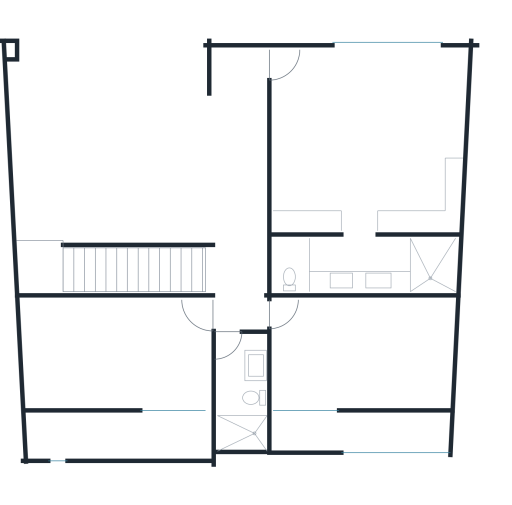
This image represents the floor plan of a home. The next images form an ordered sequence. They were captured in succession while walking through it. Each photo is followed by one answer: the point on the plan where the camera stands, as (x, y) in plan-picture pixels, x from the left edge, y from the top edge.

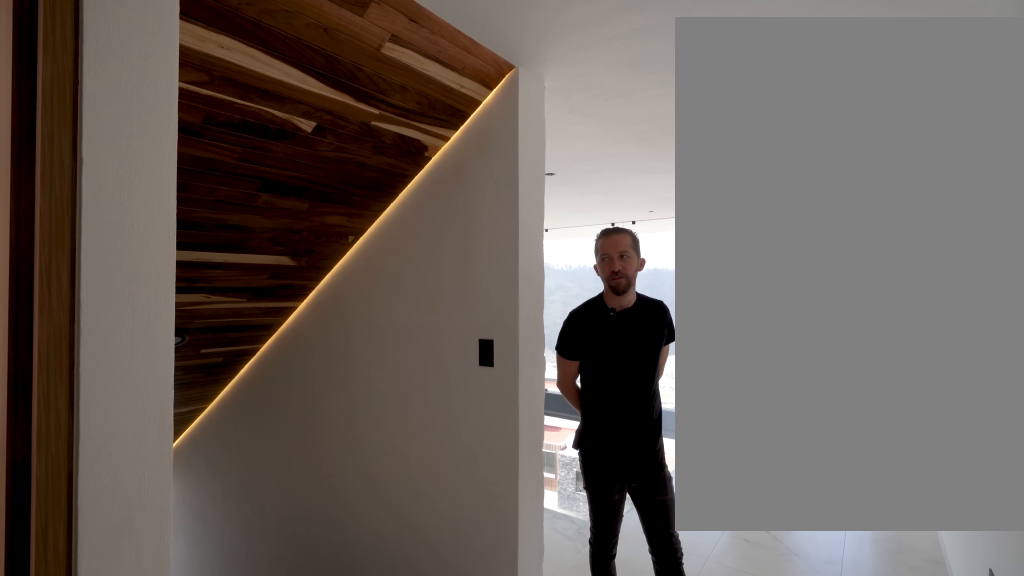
(251, 293)
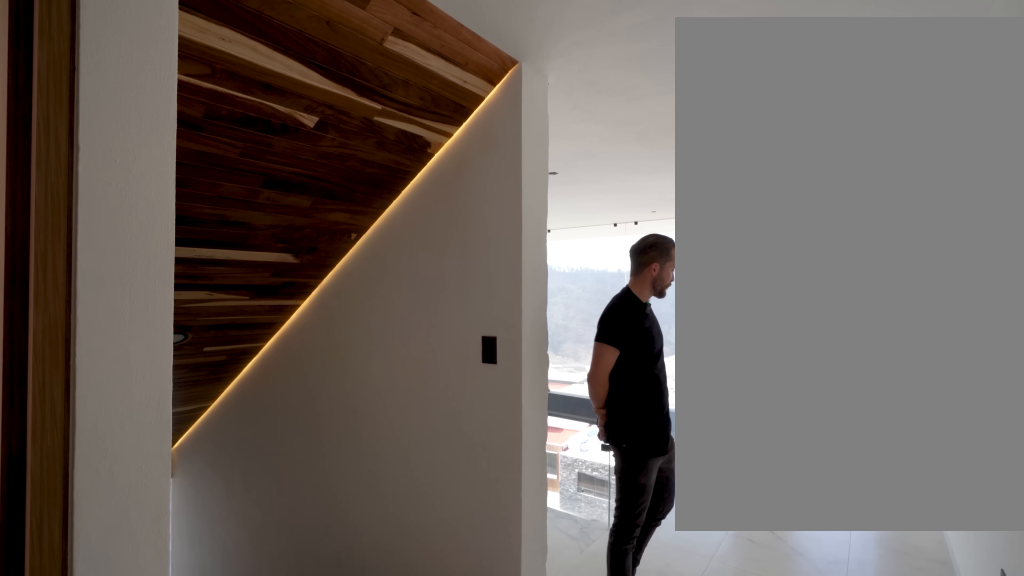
(250, 293)
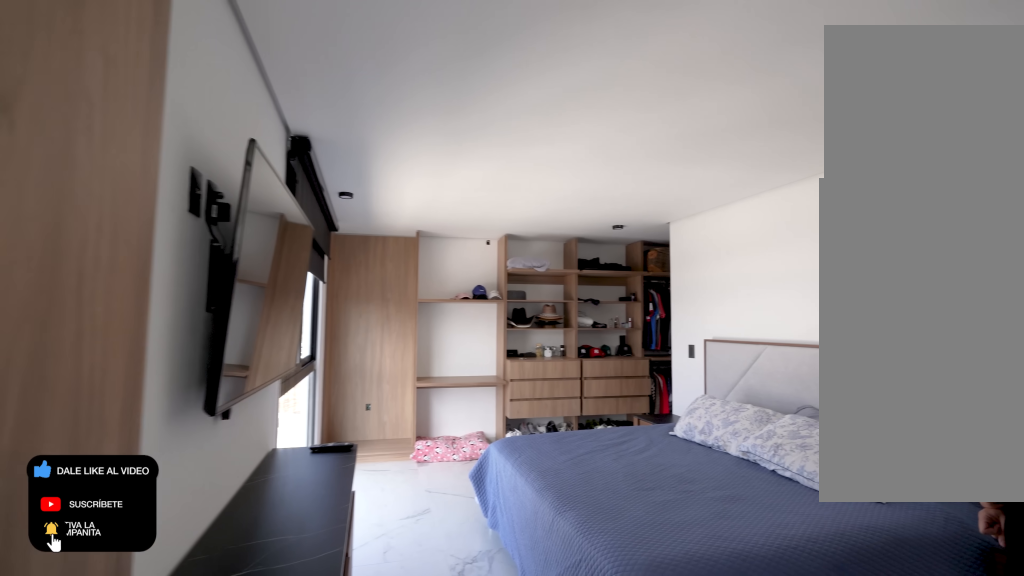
(264, 64)
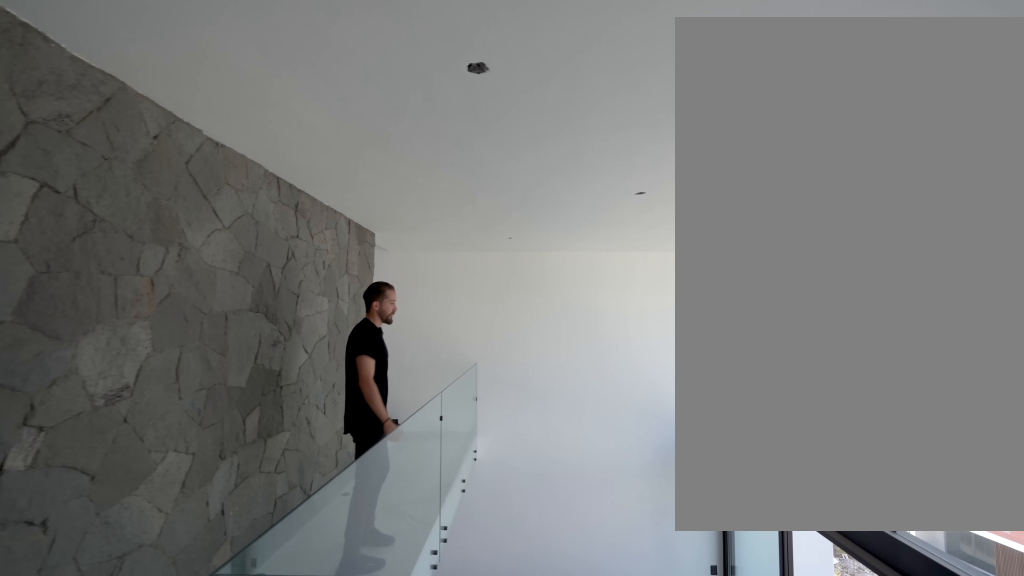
(232, 199)
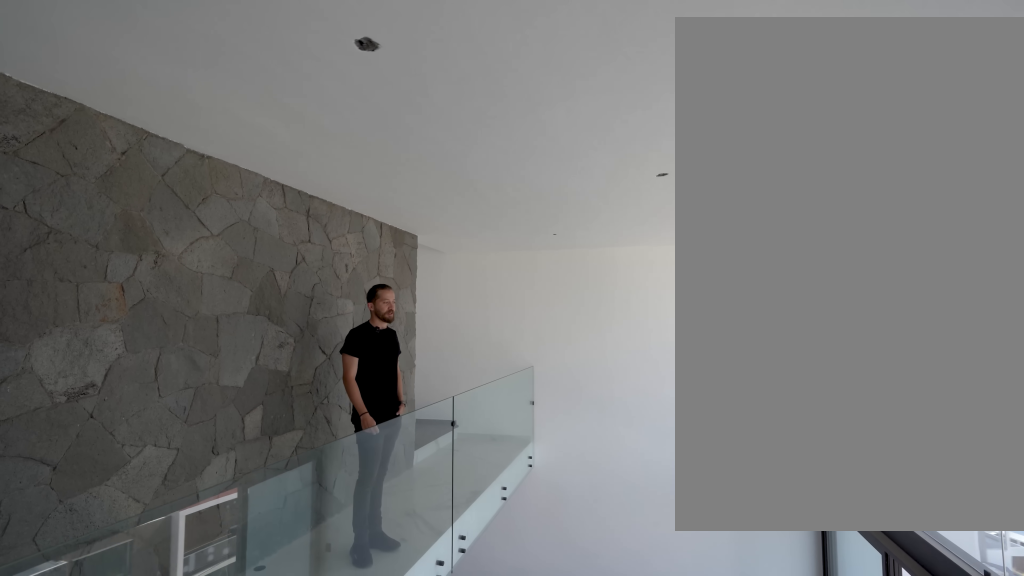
(229, 193)
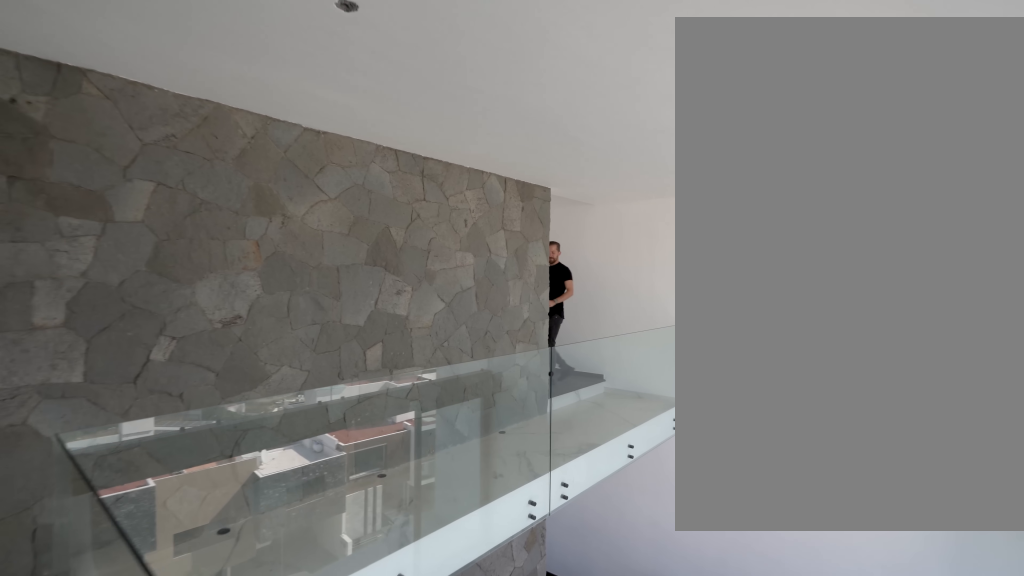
(230, 147)
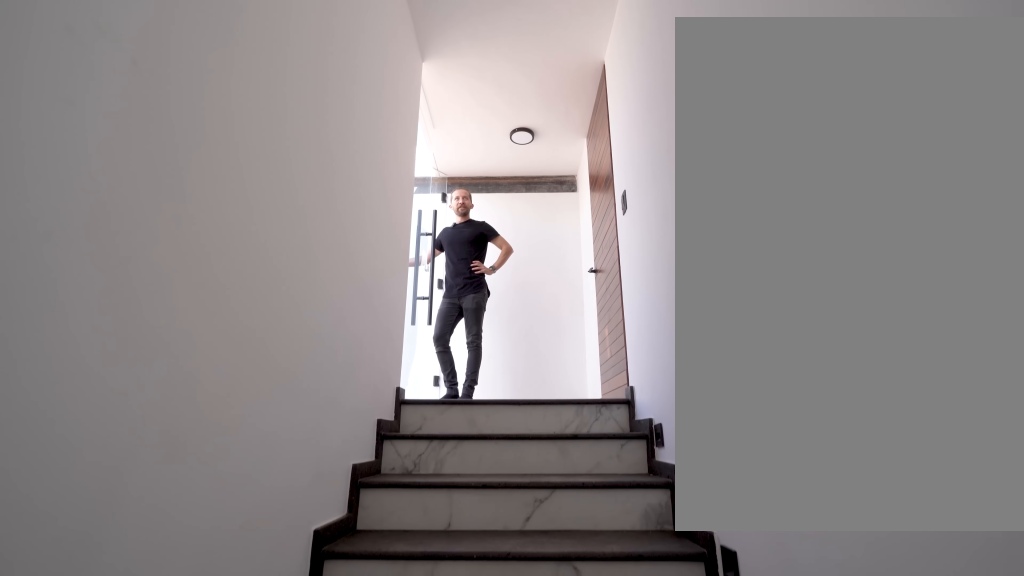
(80, 269)
